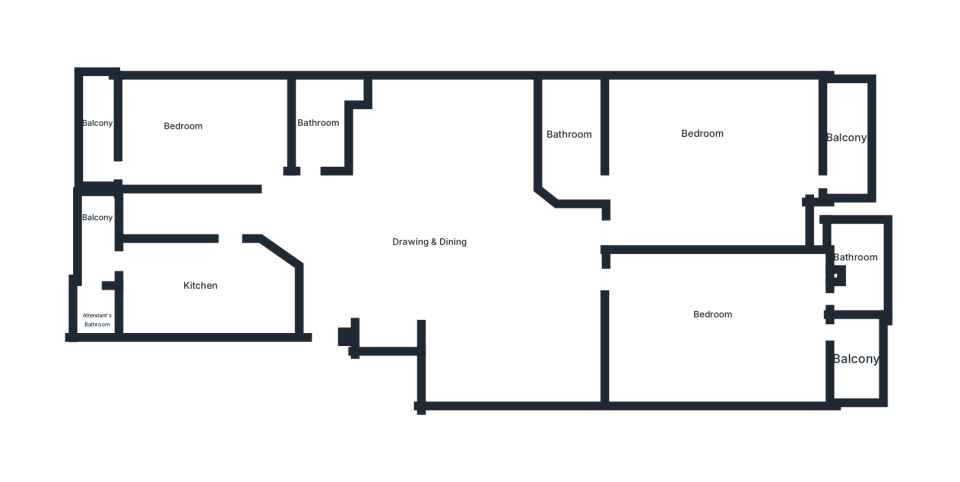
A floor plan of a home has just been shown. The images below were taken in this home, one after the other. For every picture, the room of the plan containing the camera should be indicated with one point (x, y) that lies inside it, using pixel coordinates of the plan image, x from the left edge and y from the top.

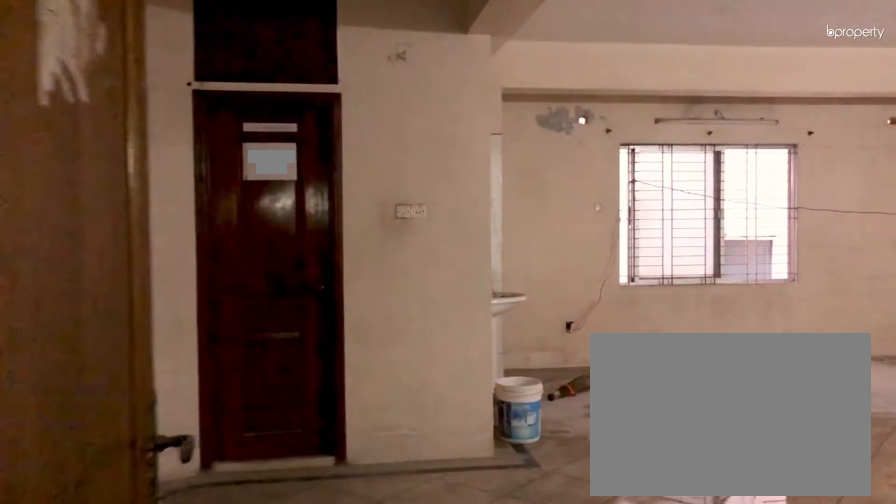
(323, 312)
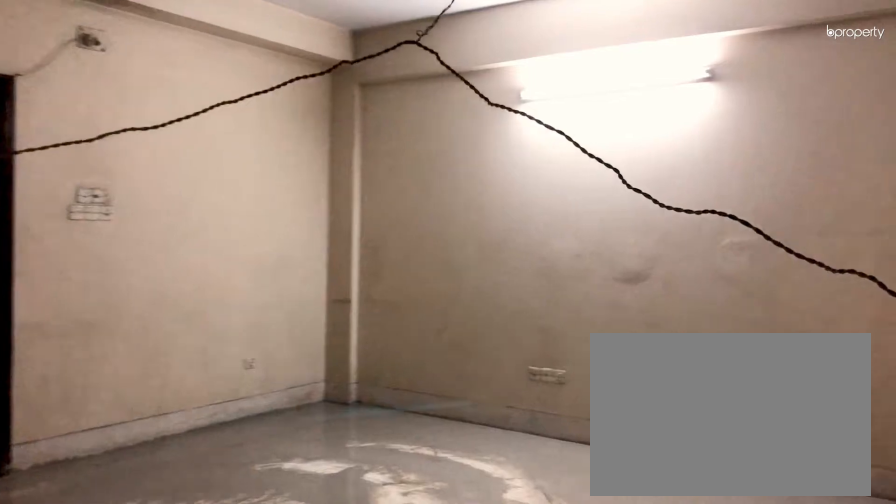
(458, 256)
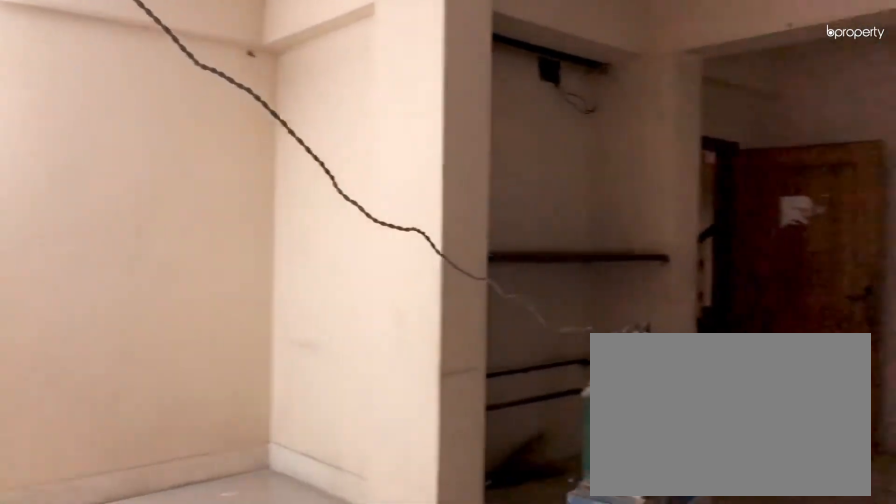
(458, 256)
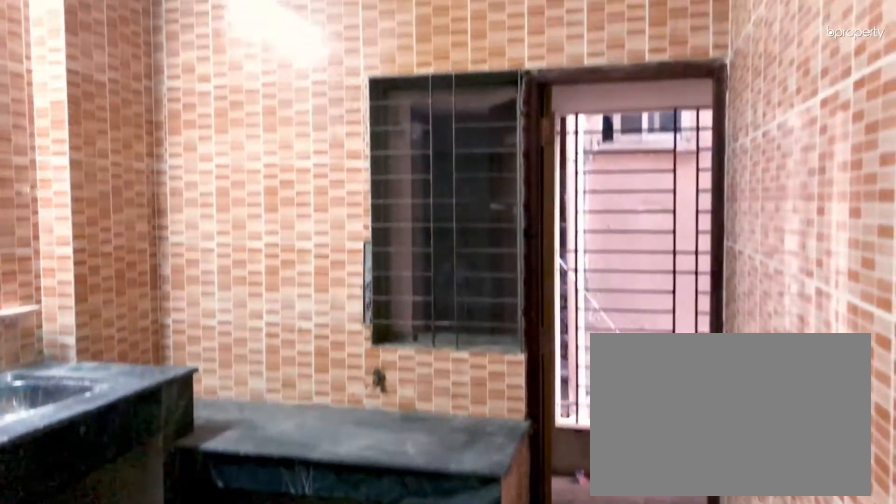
(186, 283)
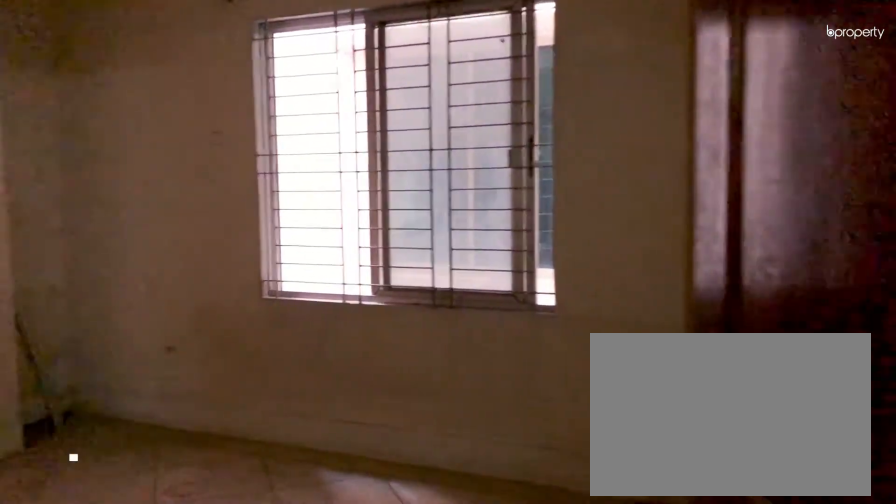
(181, 117)
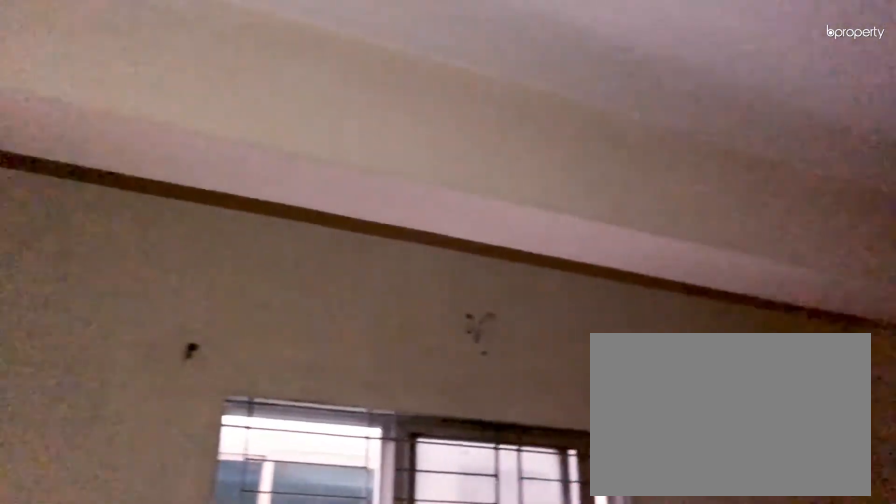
(181, 117)
